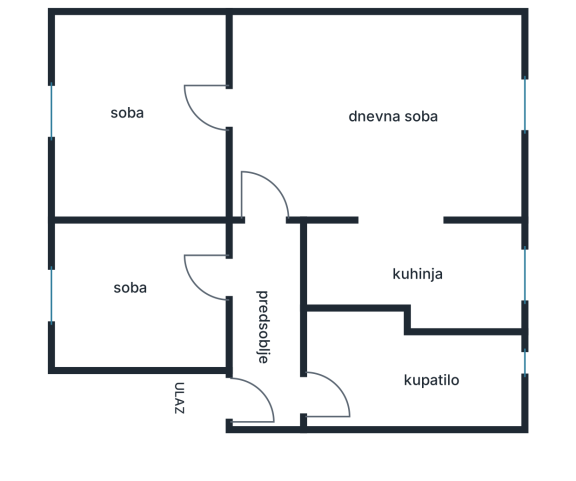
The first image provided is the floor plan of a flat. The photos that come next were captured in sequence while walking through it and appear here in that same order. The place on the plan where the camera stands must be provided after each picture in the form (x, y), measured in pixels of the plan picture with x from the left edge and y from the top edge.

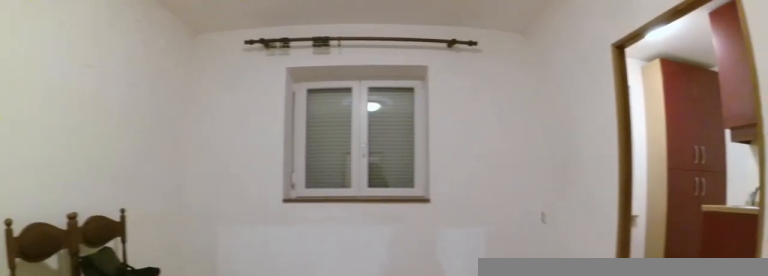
(252, 92)
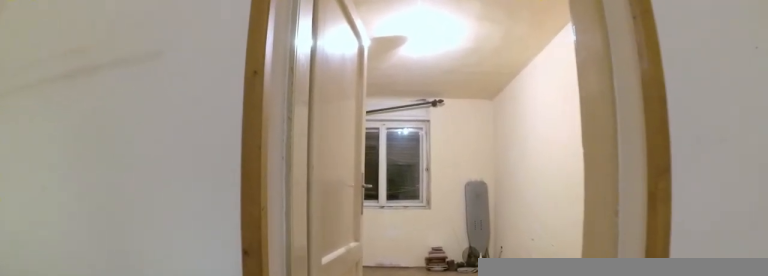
(290, 143)
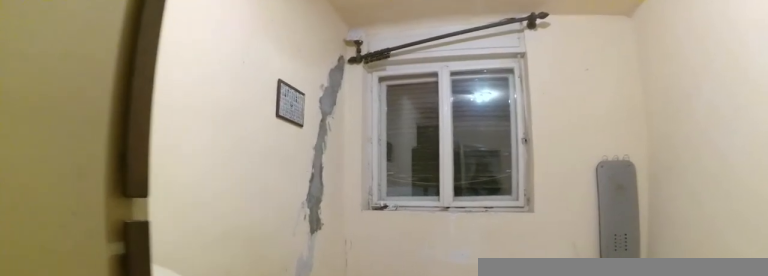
(195, 122)
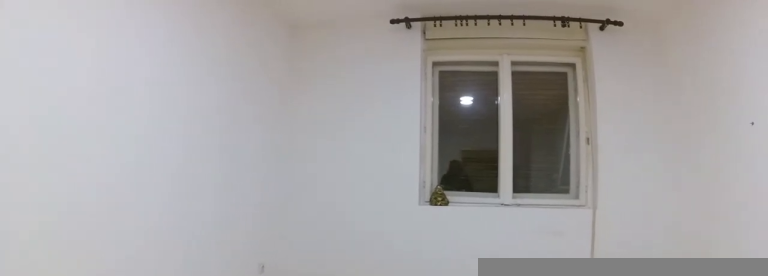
(182, 269)
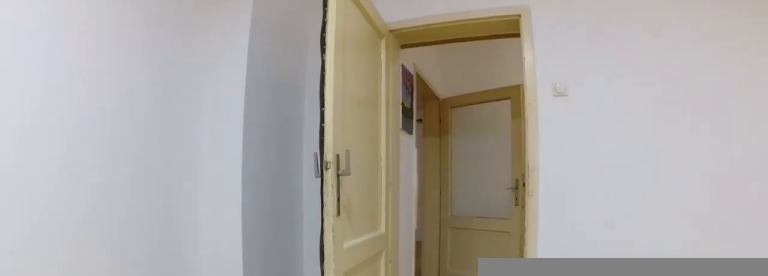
(107, 283)
